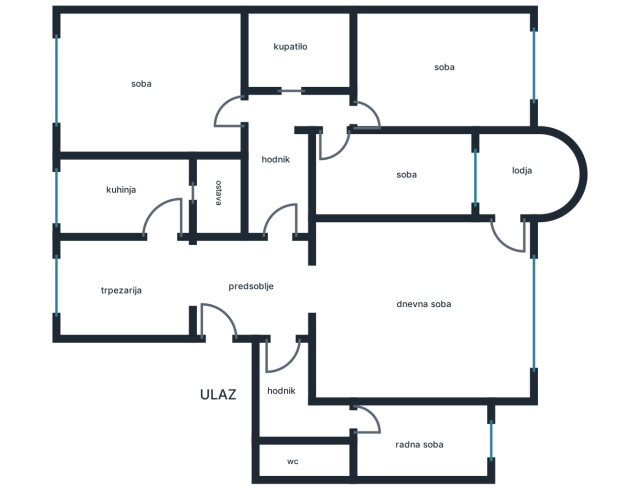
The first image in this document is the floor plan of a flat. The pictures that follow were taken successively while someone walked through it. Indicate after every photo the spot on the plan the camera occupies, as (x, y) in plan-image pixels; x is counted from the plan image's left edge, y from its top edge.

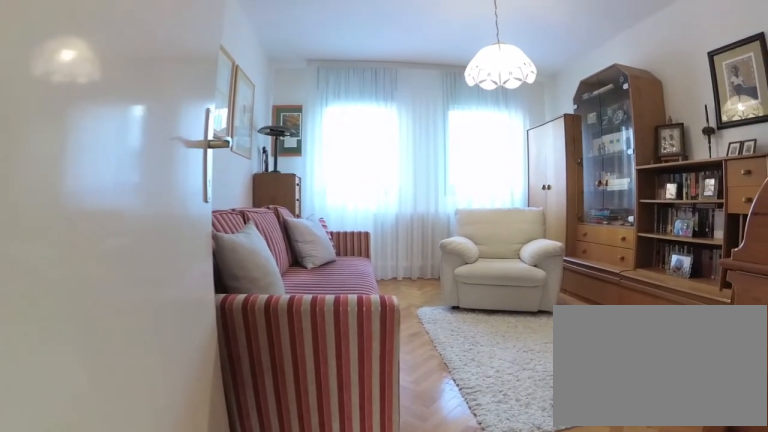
(259, 110)
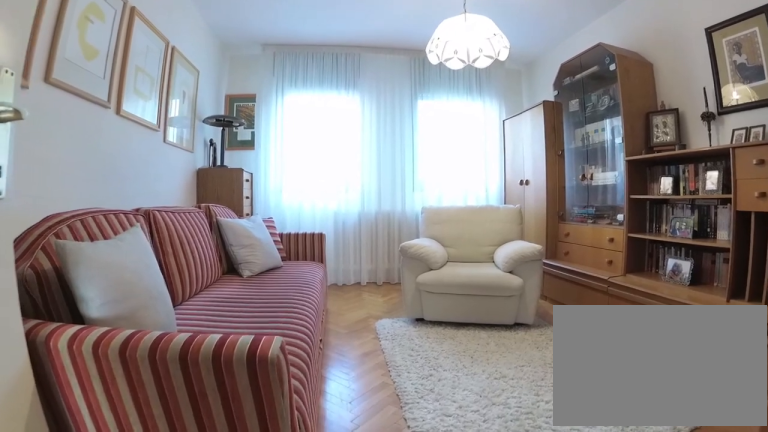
(227, 110)
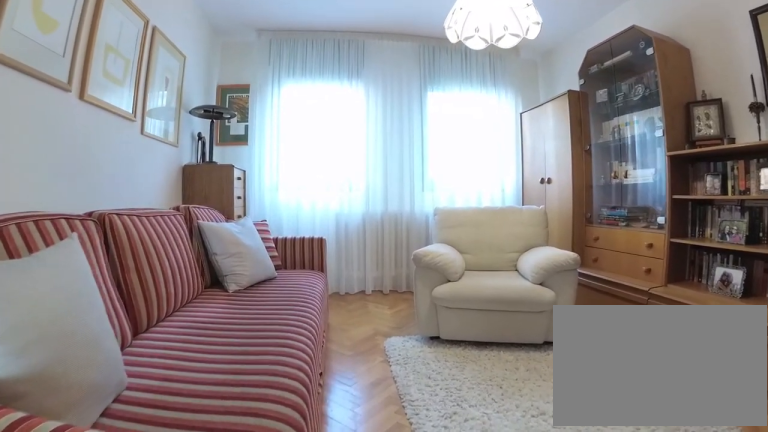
(212, 110)
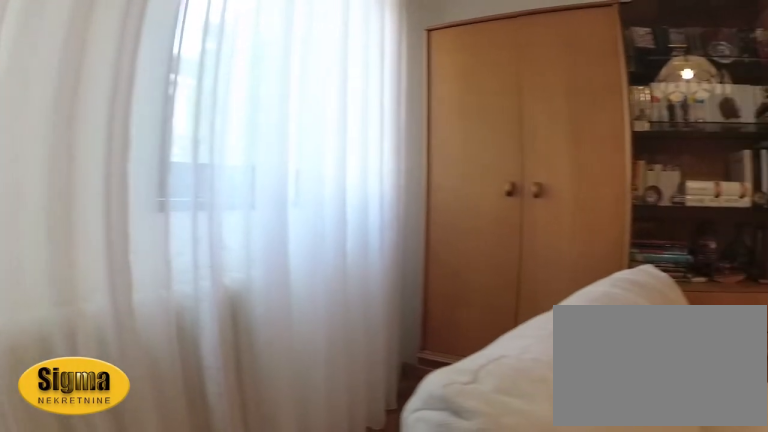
(97, 127)
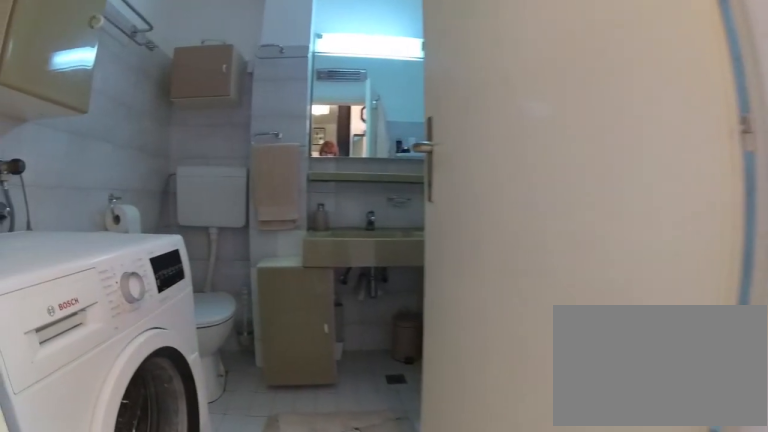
(283, 122)
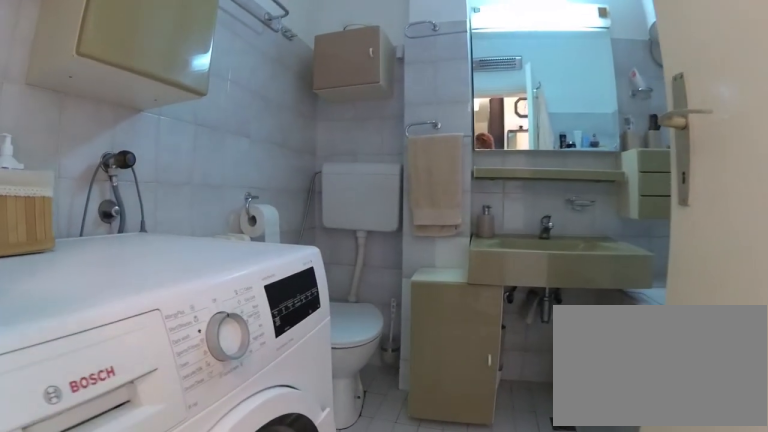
(292, 115)
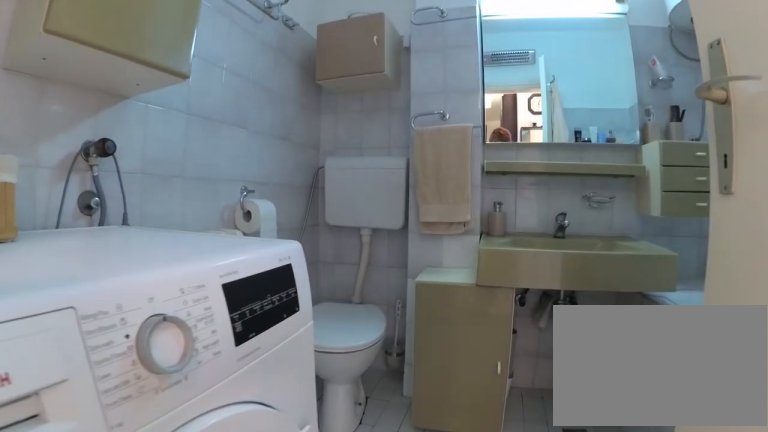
(292, 111)
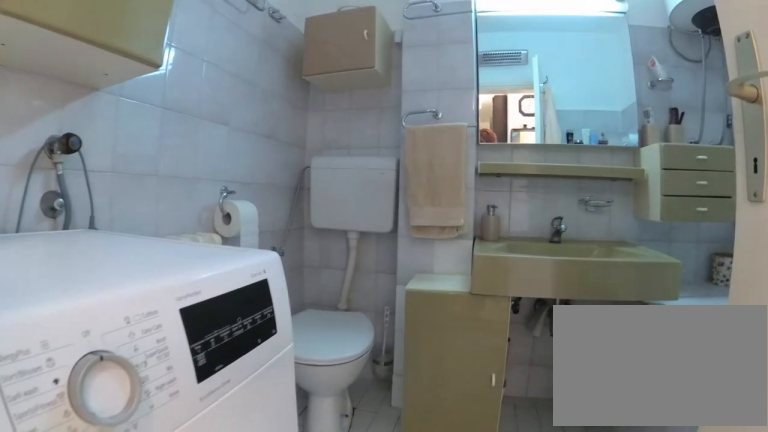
(292, 109)
